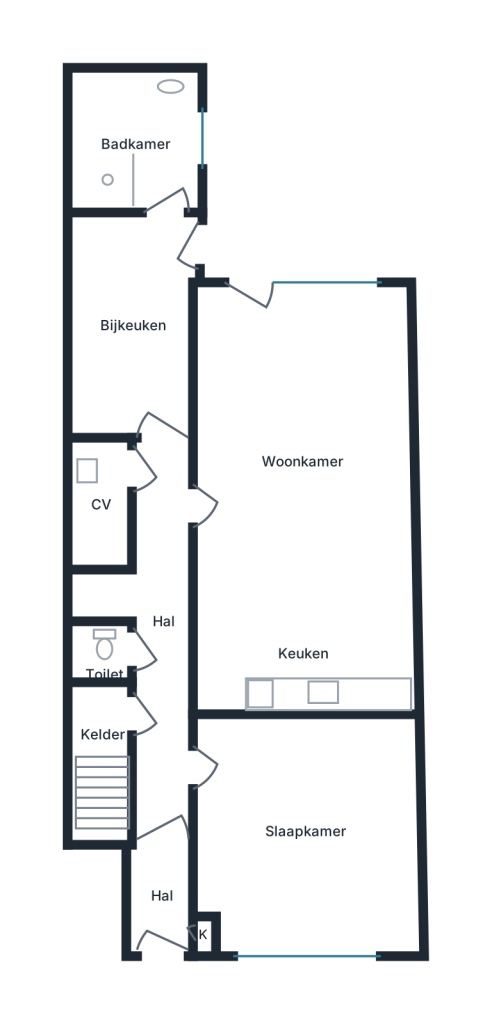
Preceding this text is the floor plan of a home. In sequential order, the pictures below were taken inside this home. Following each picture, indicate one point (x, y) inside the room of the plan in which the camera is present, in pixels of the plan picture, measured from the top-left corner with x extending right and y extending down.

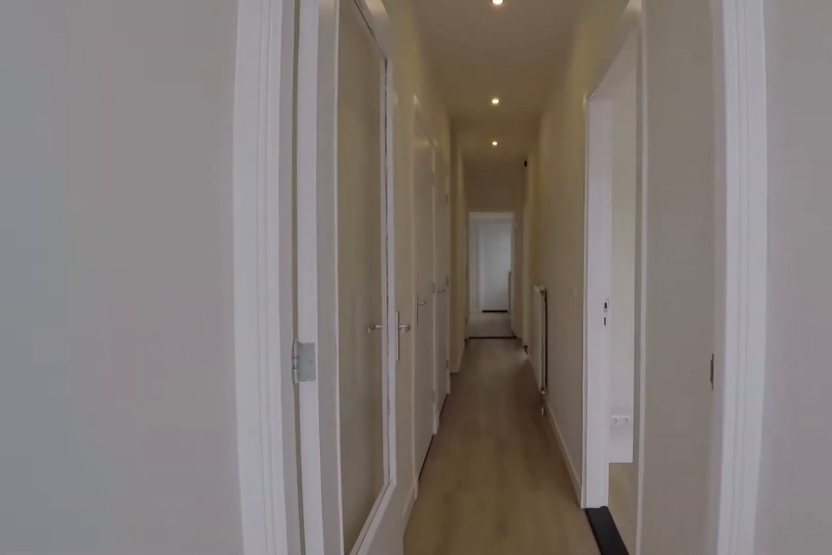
(161, 893)
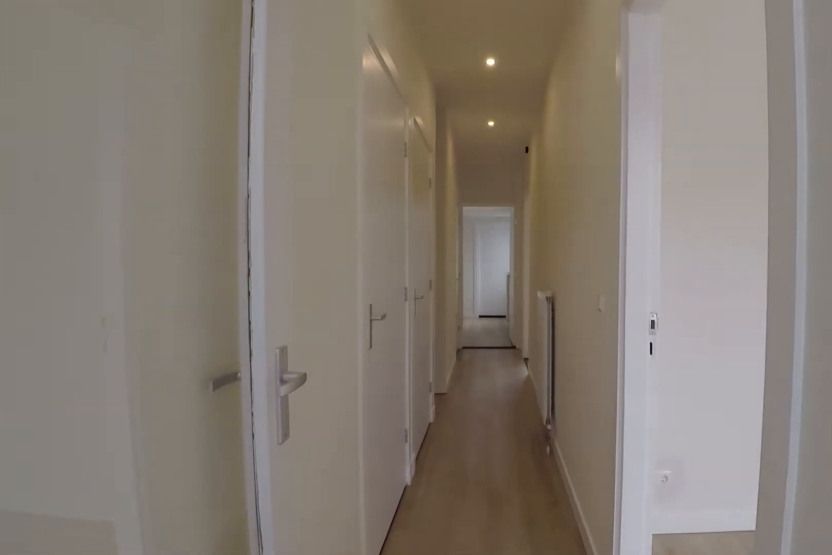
(156, 635)
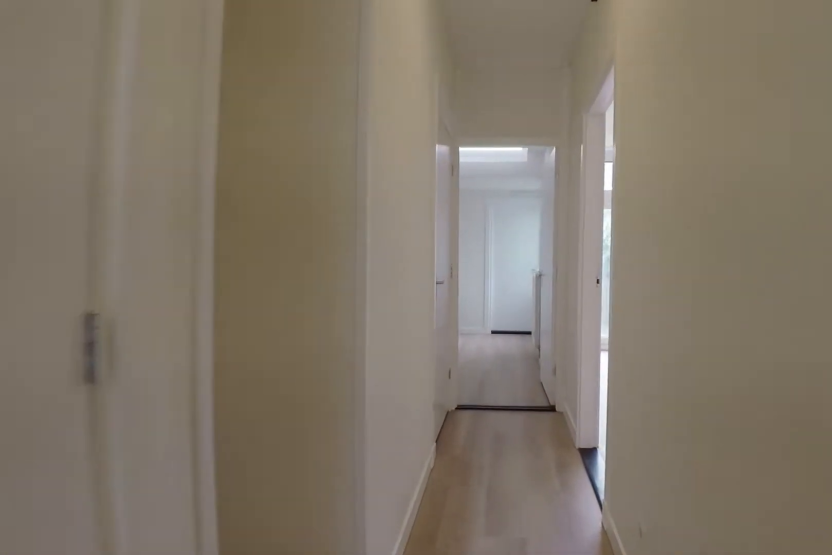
(156, 635)
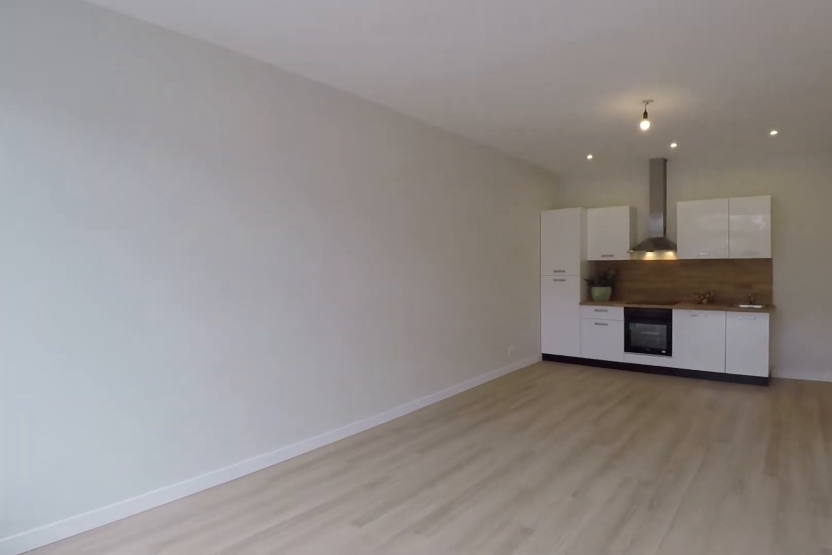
(301, 500)
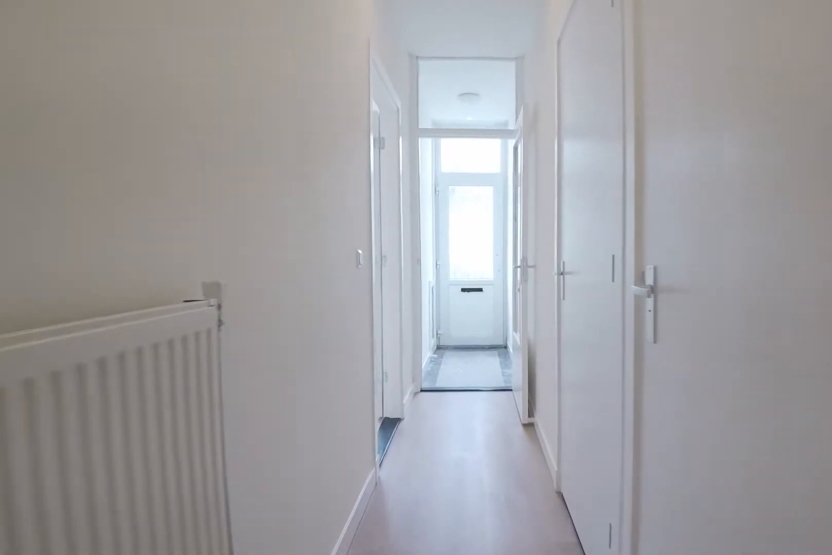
(156, 635)
